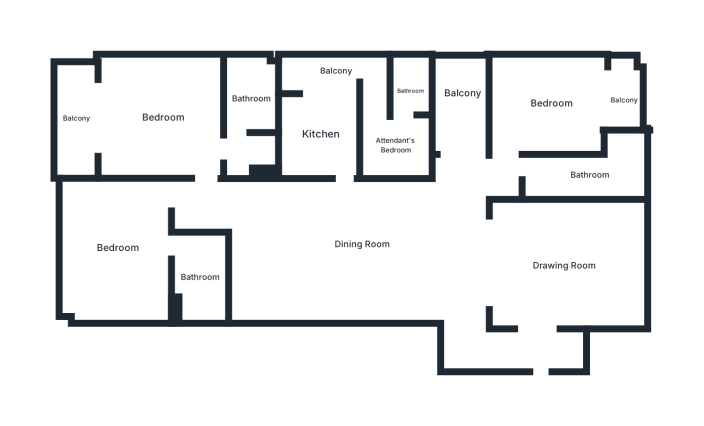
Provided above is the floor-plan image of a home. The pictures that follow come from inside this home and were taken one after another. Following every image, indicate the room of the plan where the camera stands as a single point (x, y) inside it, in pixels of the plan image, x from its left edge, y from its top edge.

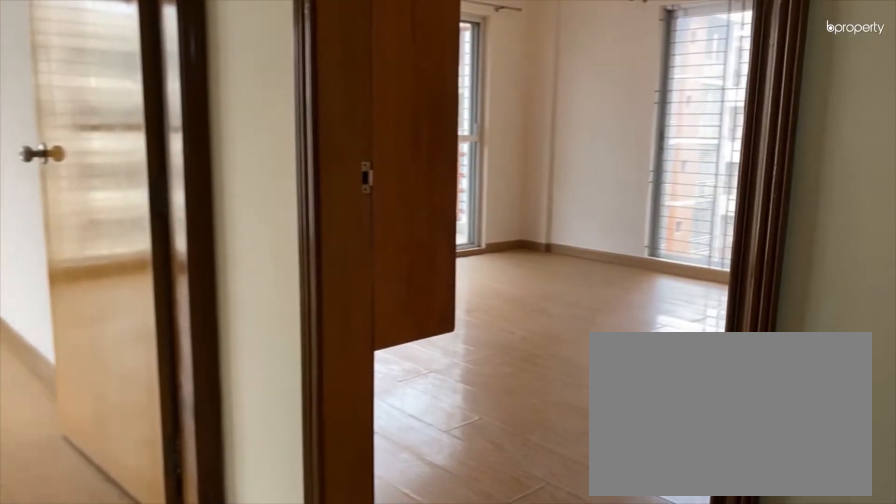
(217, 194)
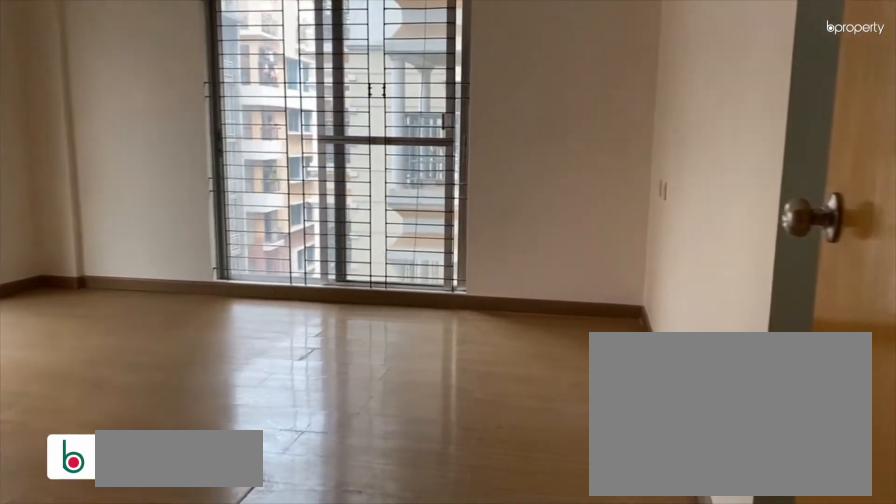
(163, 116)
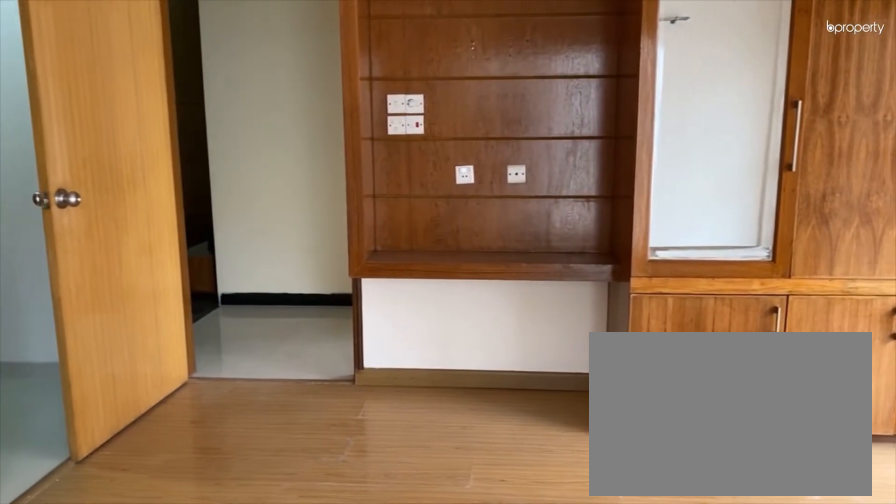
(163, 116)
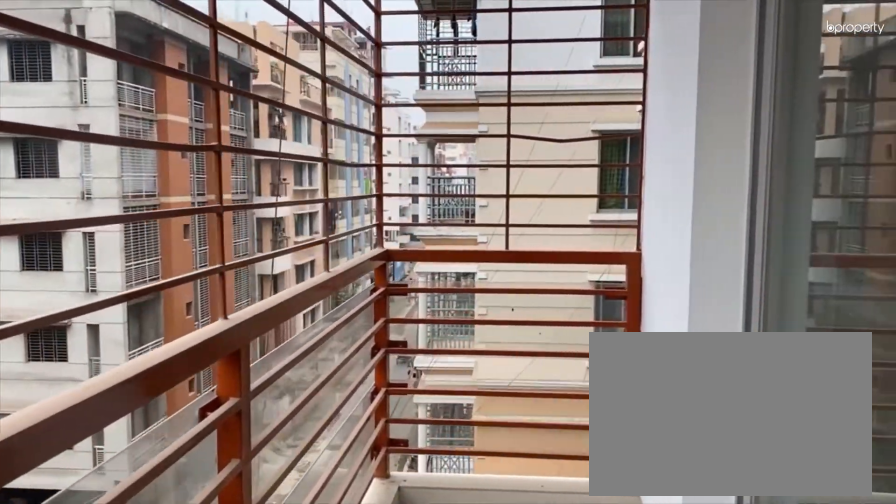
(75, 117)
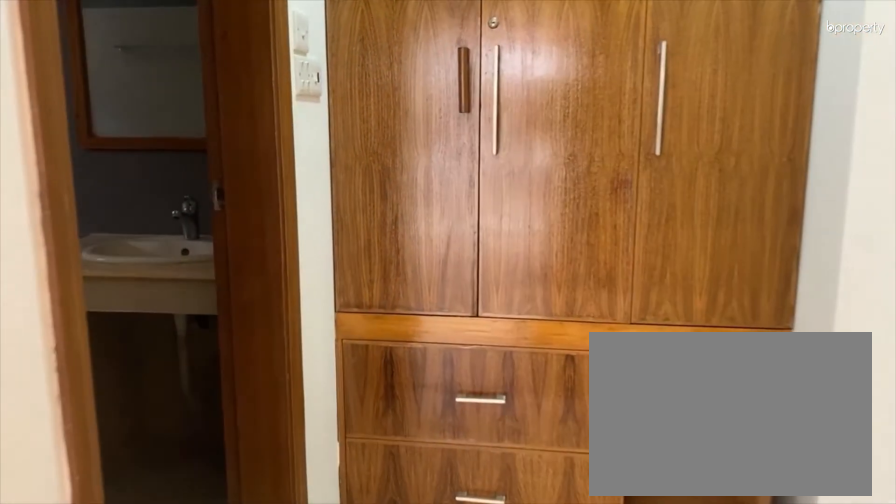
(235, 137)
